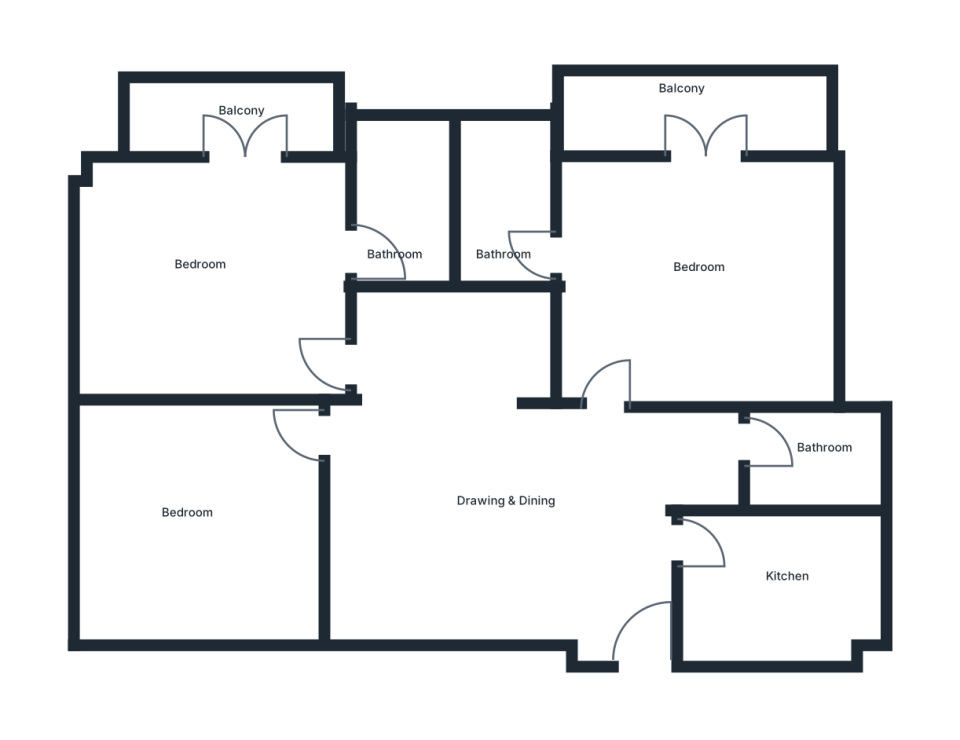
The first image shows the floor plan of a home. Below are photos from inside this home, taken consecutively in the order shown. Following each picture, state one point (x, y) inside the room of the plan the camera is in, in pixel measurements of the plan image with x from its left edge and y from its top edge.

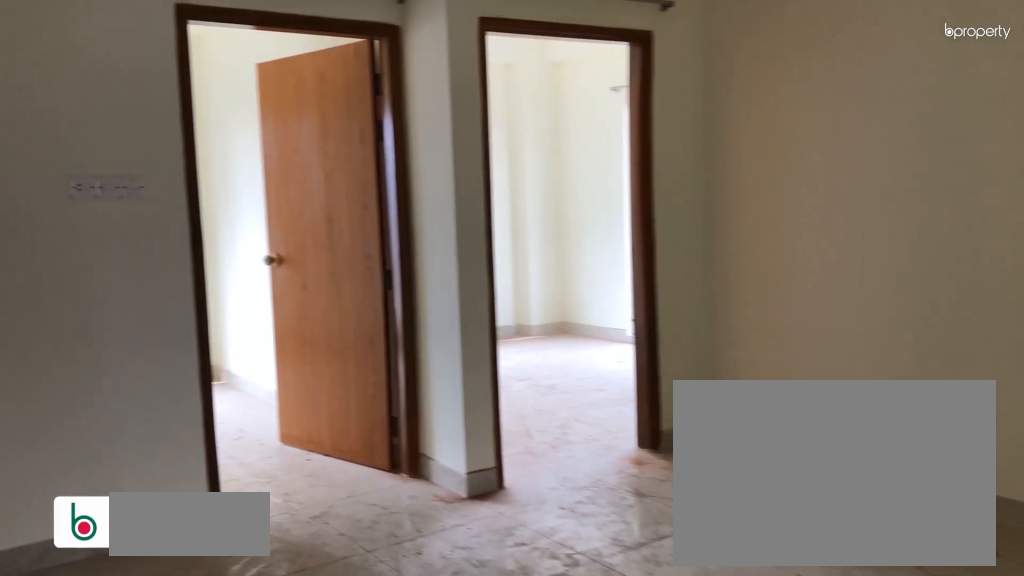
(508, 521)
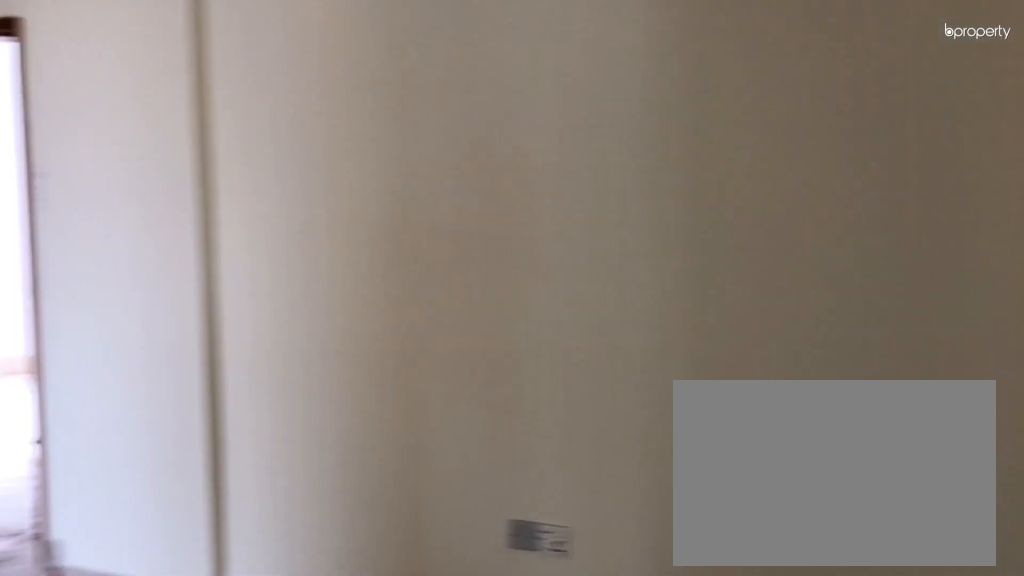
(508, 521)
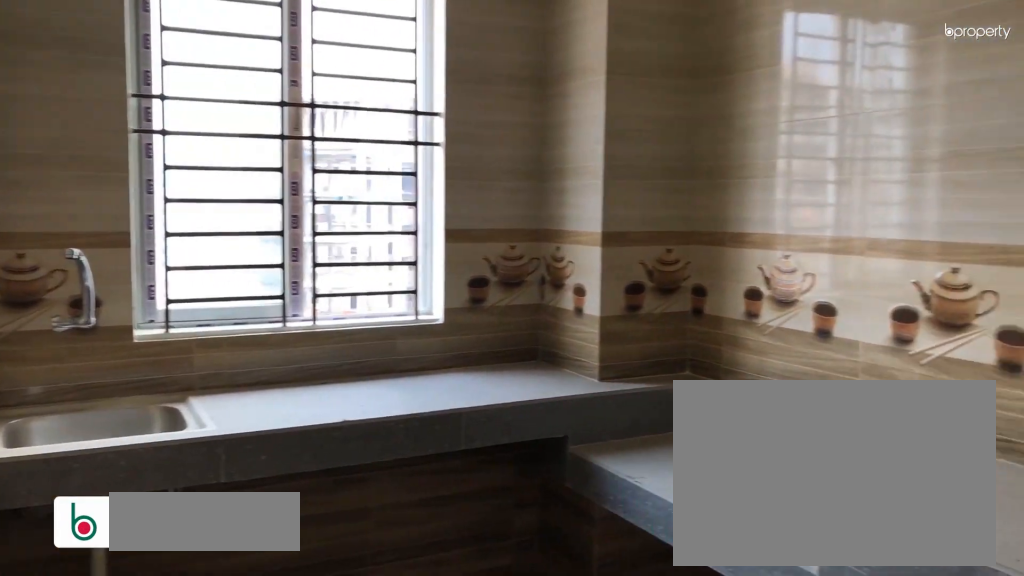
(775, 576)
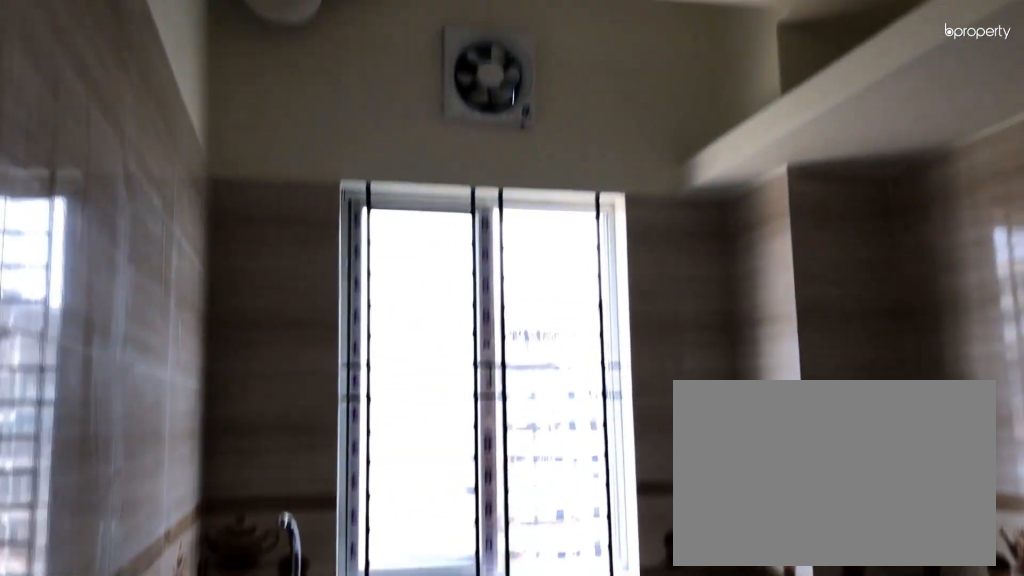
(775, 576)
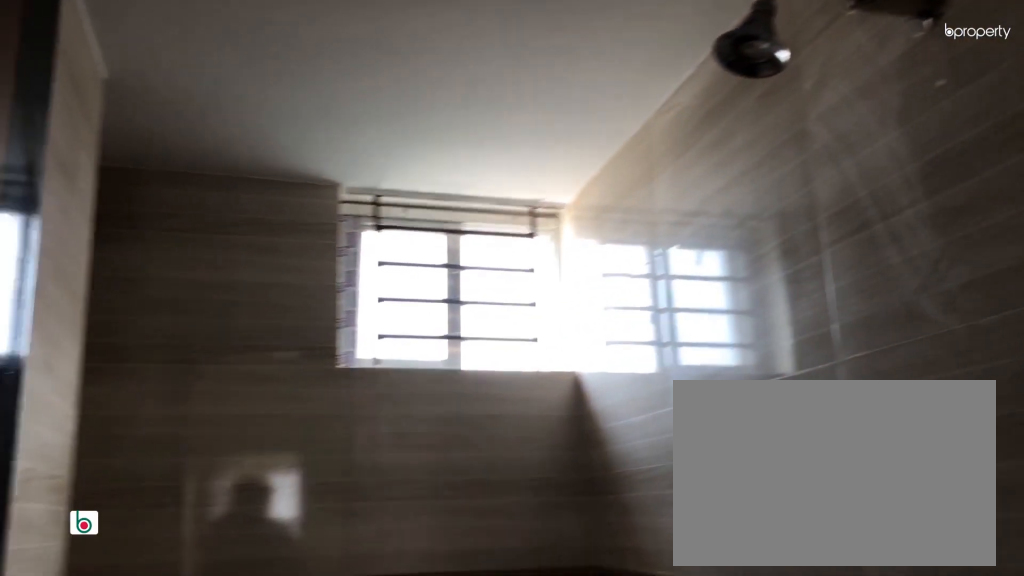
(813, 447)
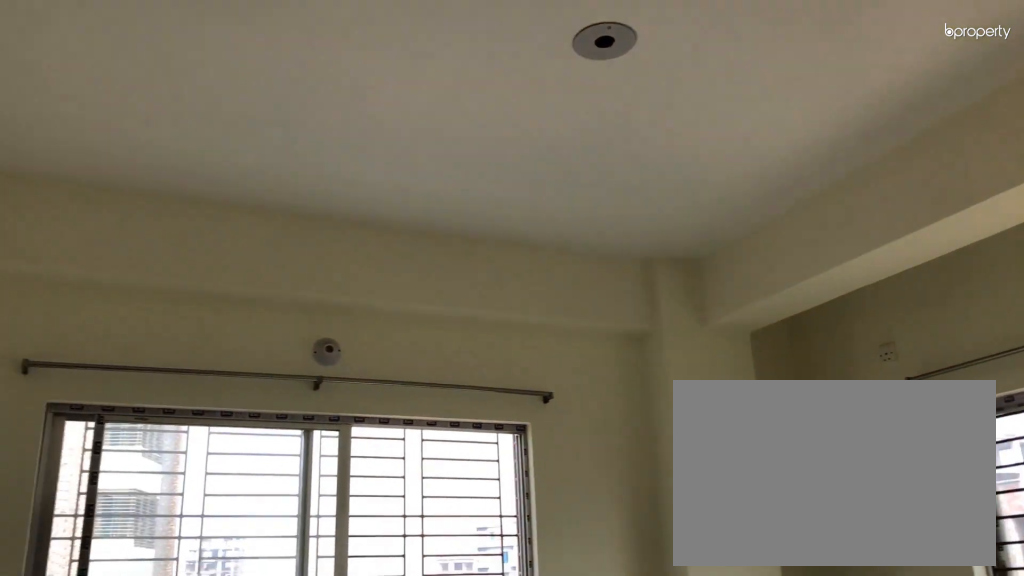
(704, 253)
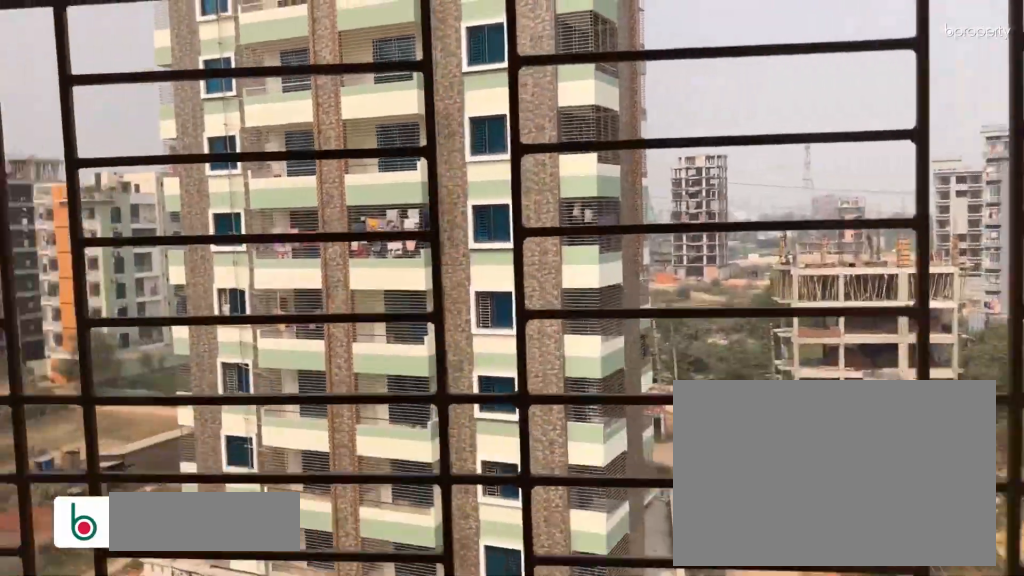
(701, 98)
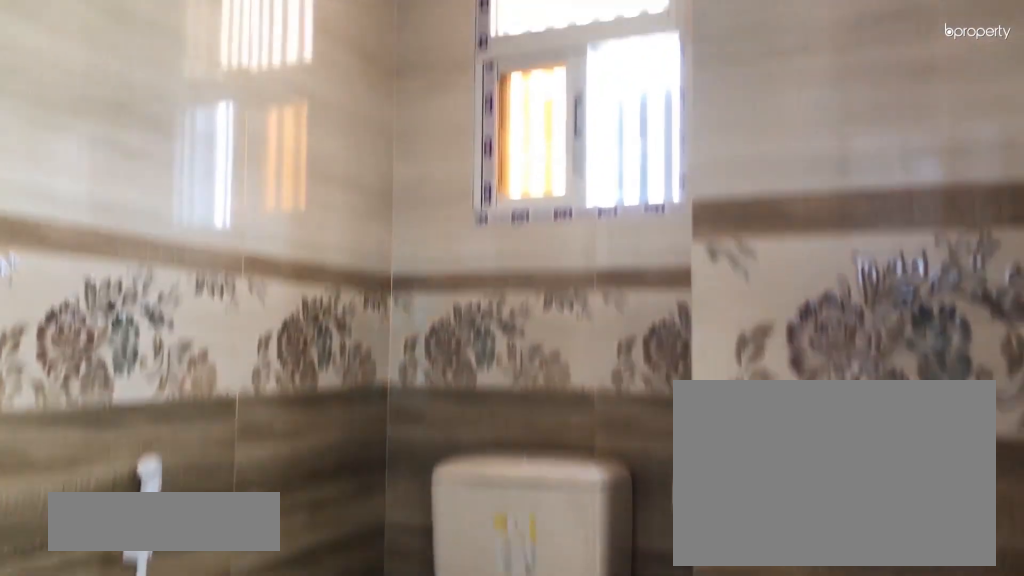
(503, 193)
